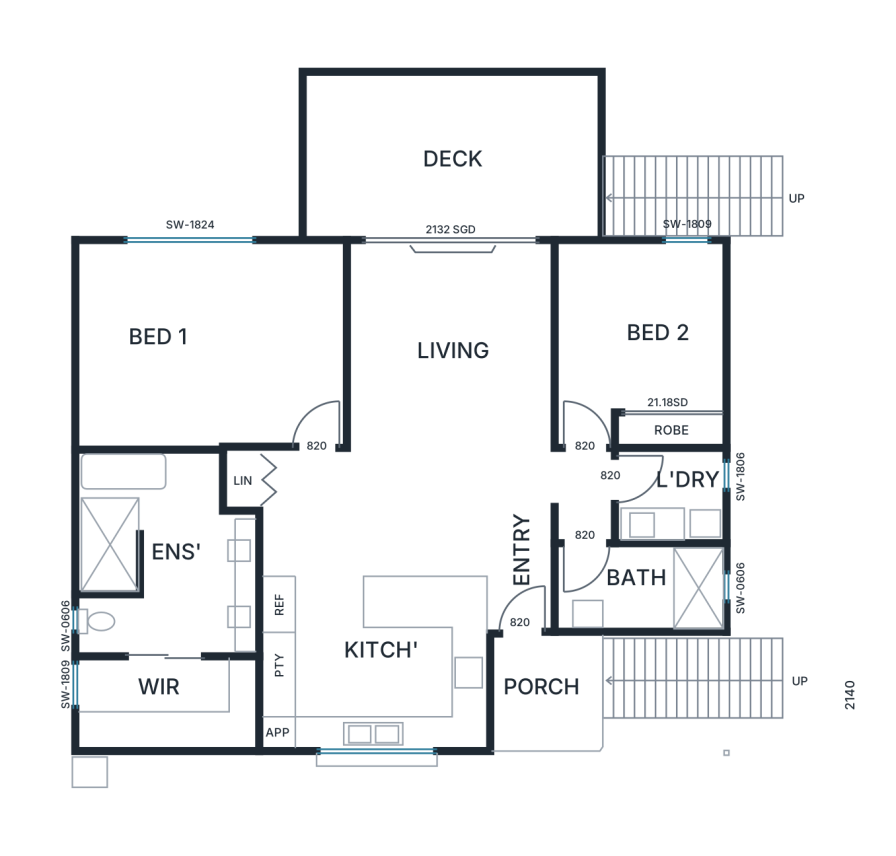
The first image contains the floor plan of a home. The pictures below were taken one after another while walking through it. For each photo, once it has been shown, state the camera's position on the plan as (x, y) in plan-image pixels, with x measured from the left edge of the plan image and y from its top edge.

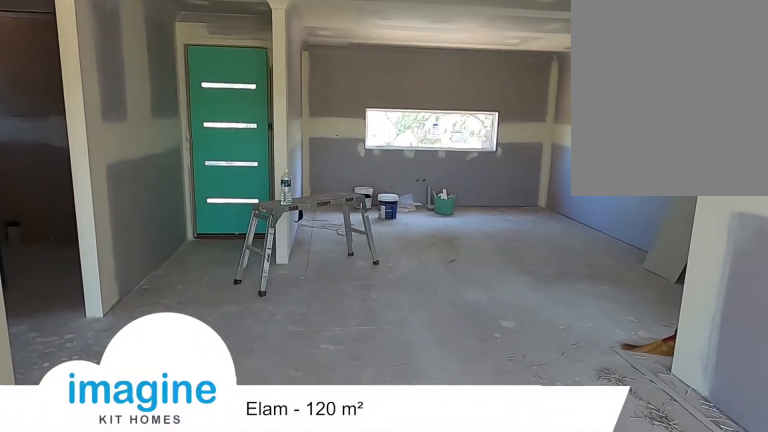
(455, 175)
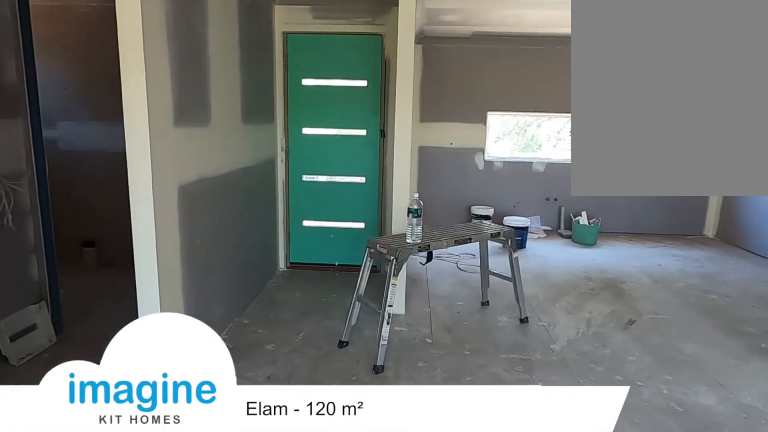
(467, 309)
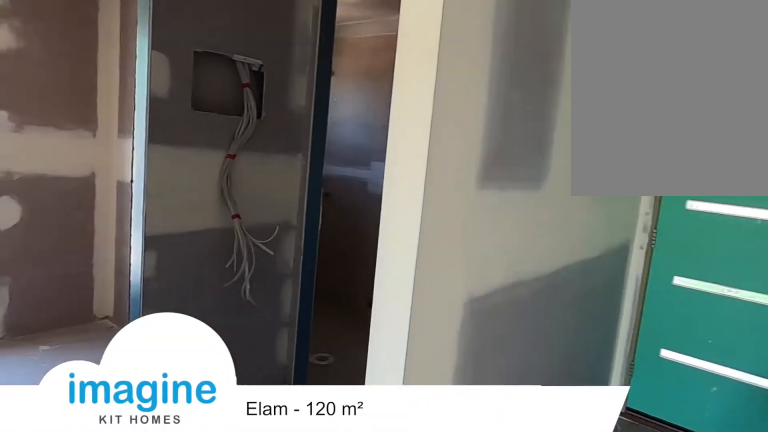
(474, 441)
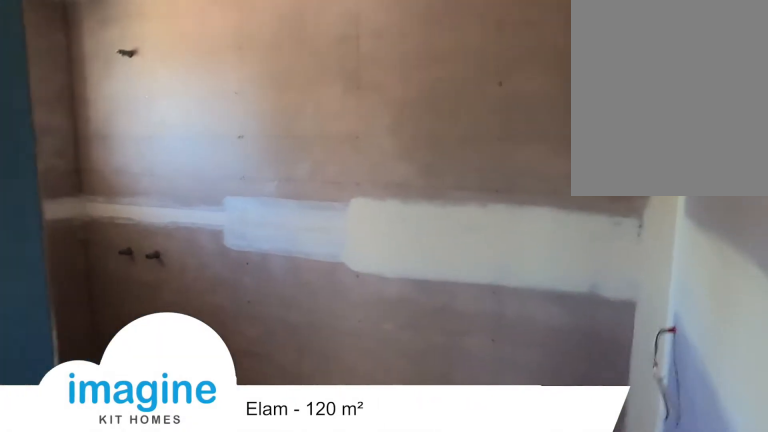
(591, 496)
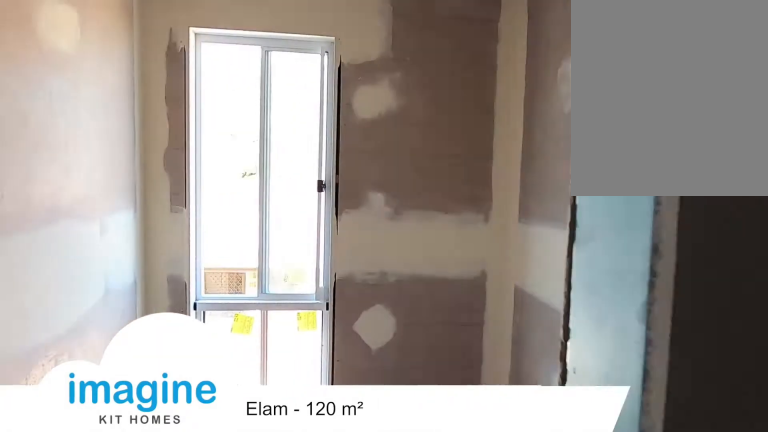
(585, 501)
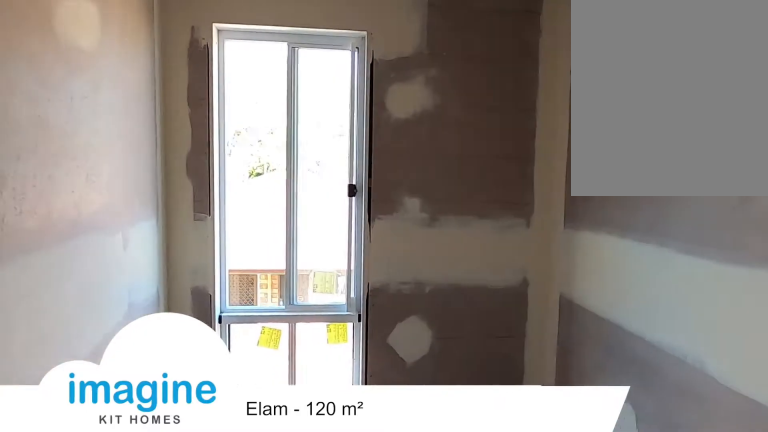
(588, 491)
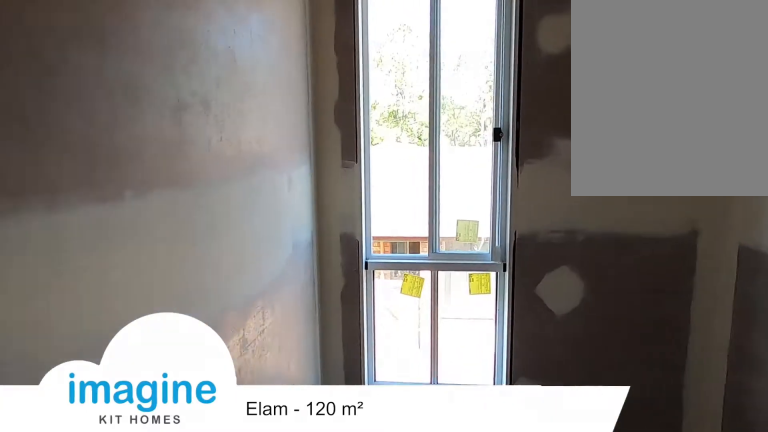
(607, 490)
